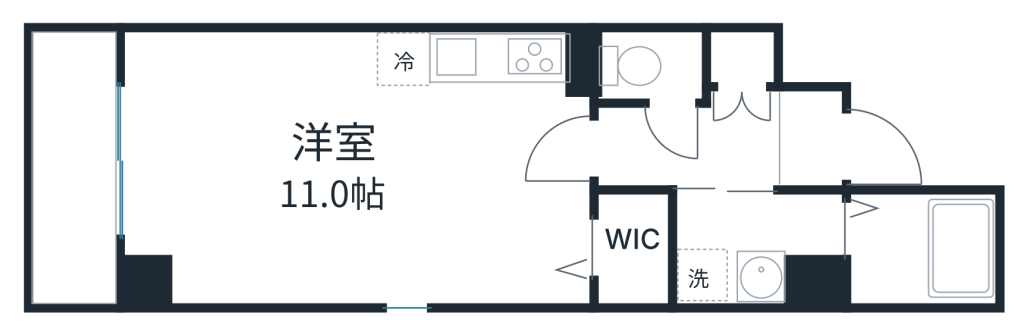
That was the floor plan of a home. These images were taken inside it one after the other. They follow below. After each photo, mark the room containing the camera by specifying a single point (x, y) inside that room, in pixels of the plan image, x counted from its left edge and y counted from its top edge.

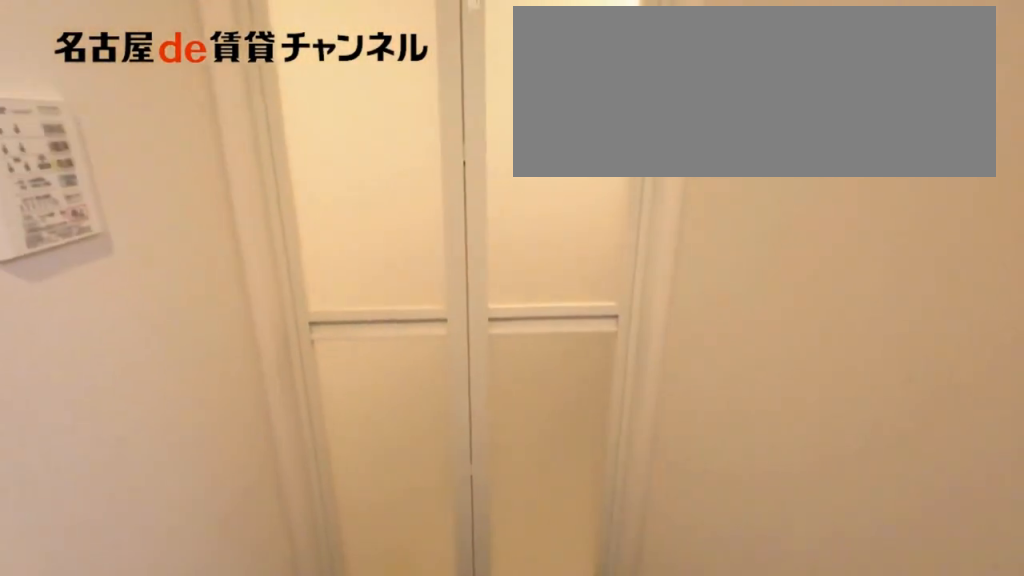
(758, 244)
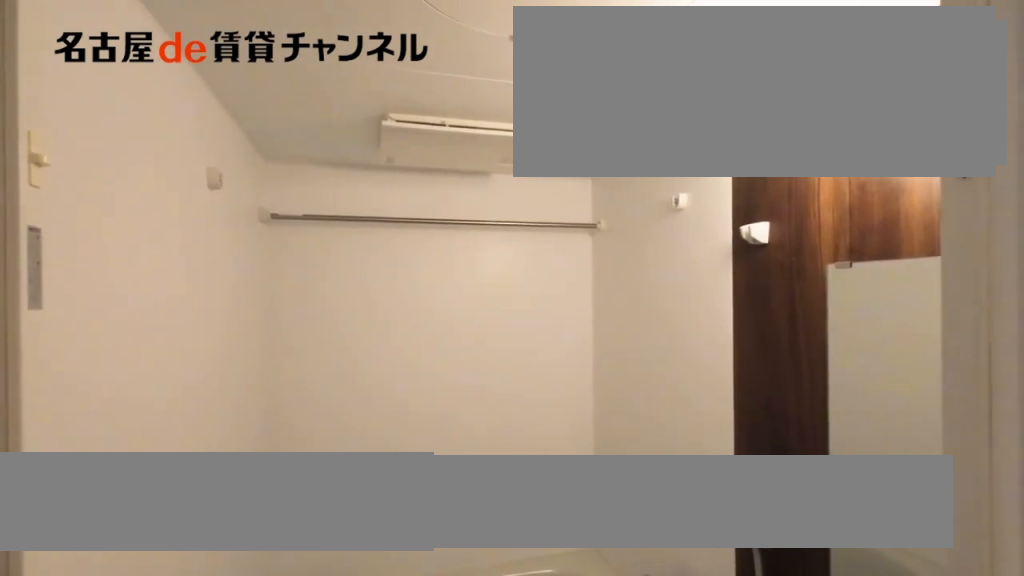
(919, 247)
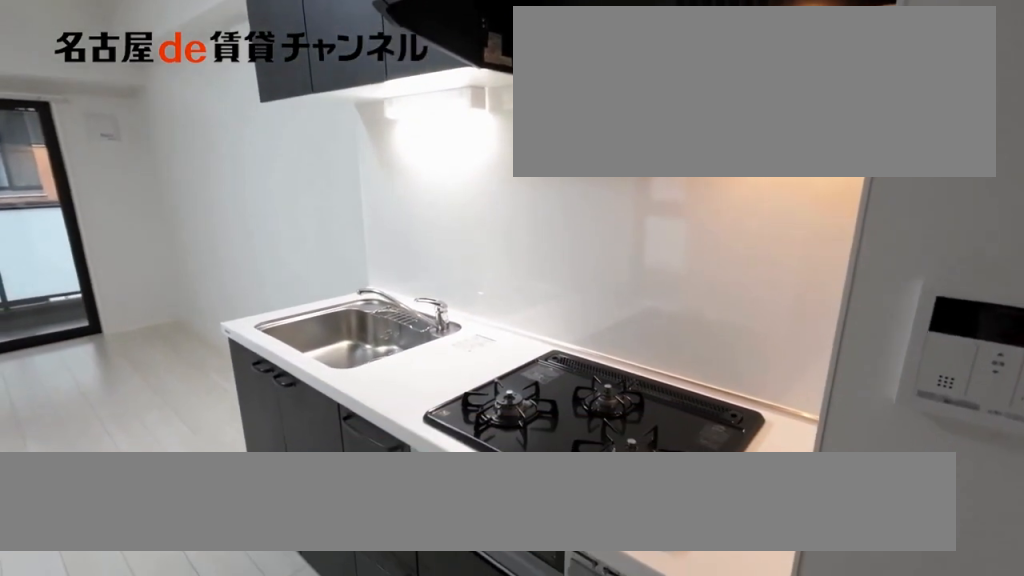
(487, 71)
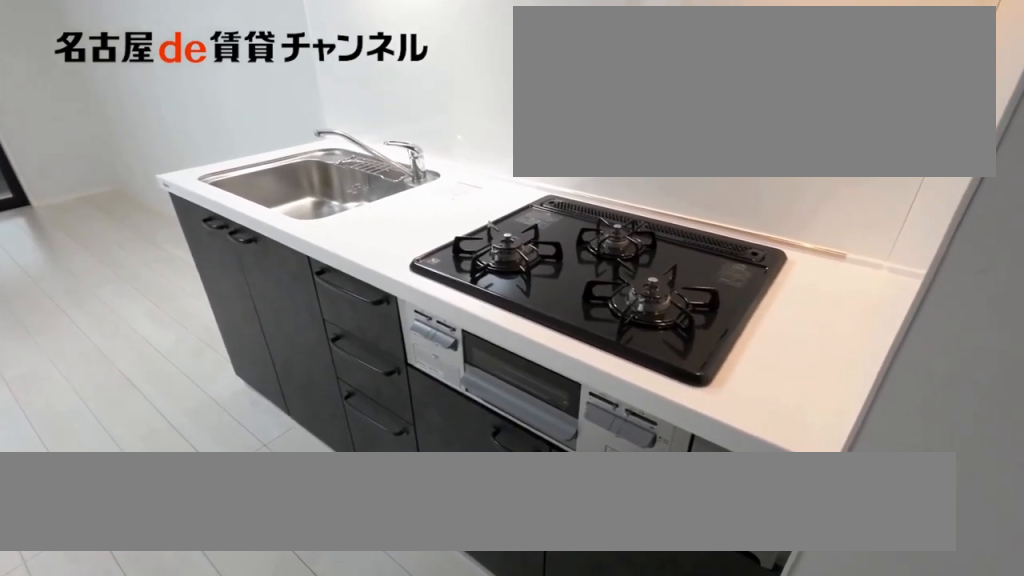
(487, 71)
